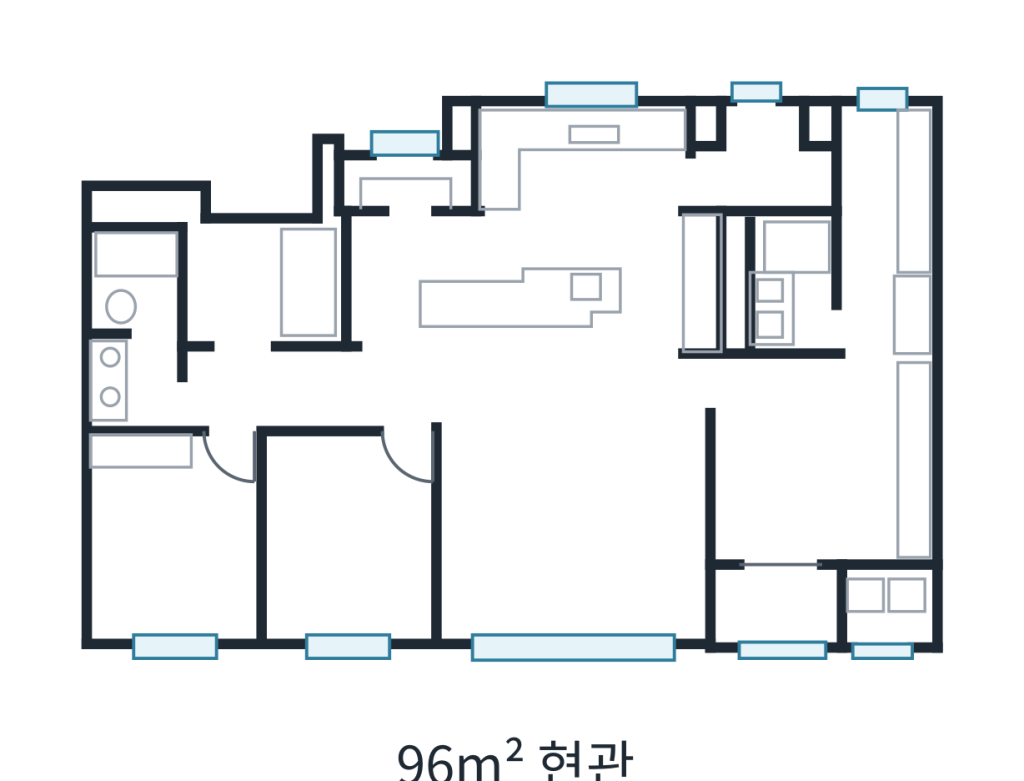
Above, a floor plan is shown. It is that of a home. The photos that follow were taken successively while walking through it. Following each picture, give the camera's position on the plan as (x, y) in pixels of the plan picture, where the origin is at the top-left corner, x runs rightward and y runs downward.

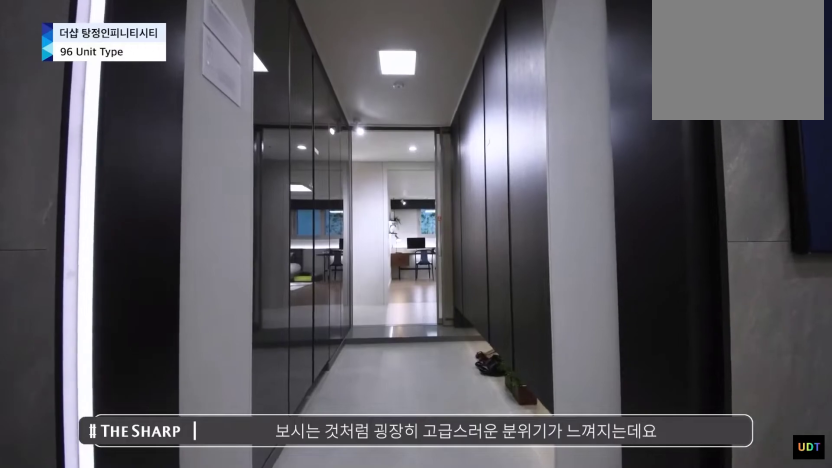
(247, 270)
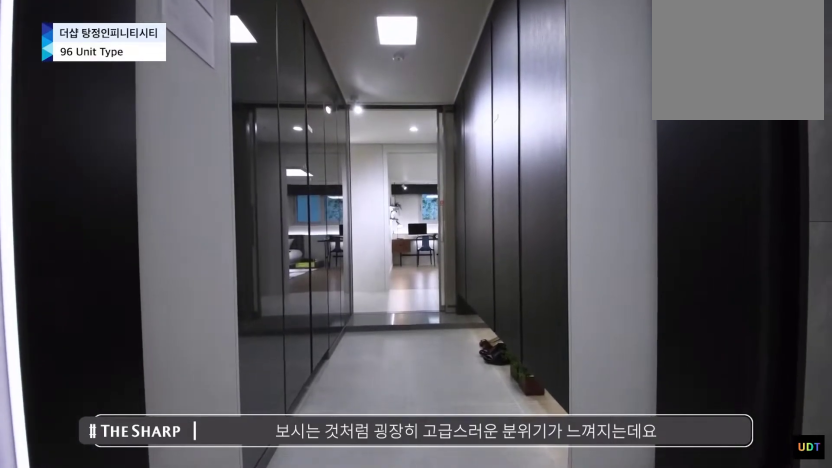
(247, 270)
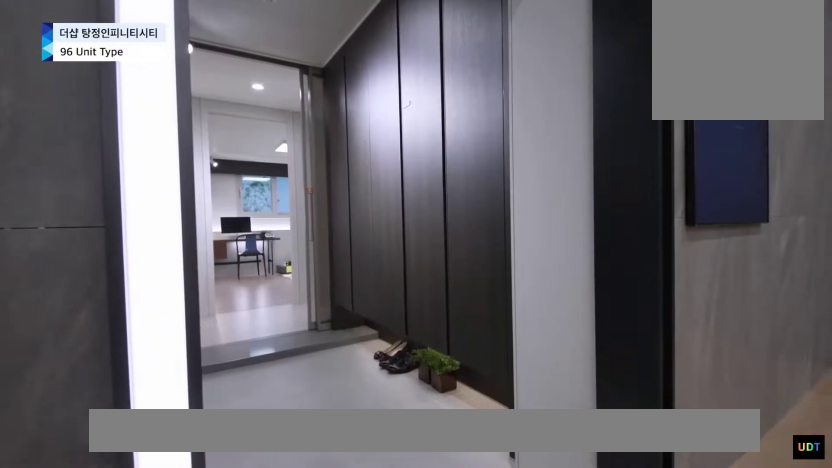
(247, 277)
